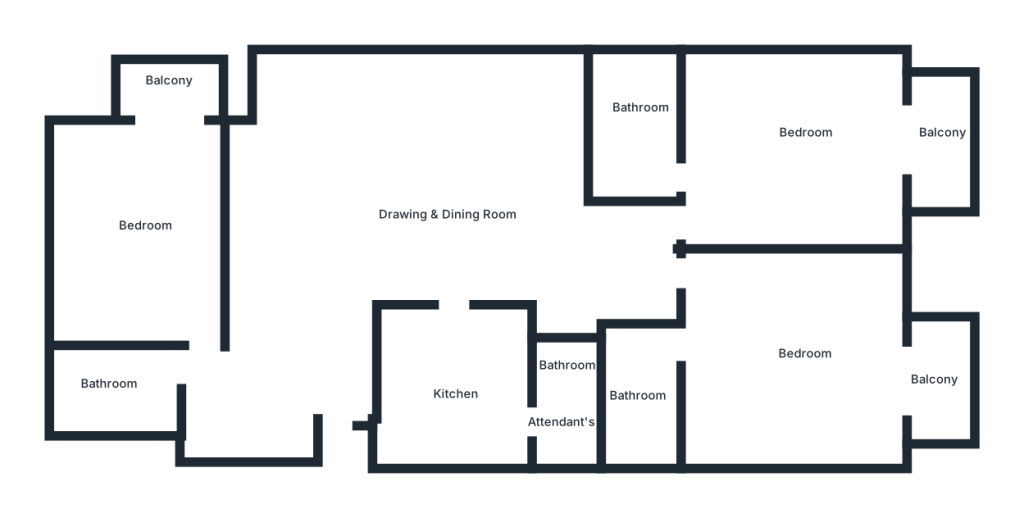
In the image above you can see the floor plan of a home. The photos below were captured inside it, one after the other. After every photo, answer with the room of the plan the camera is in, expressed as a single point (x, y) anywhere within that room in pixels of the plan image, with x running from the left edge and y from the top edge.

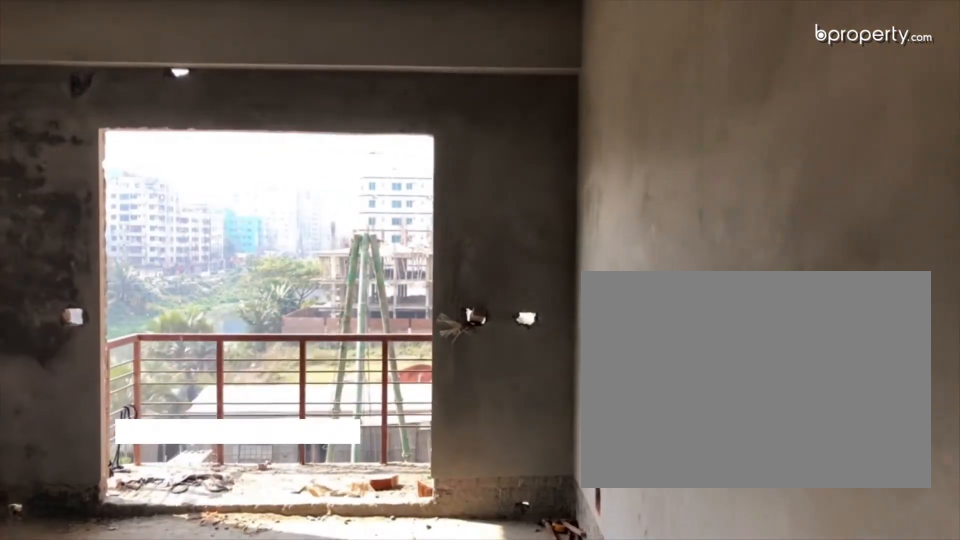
(748, 205)
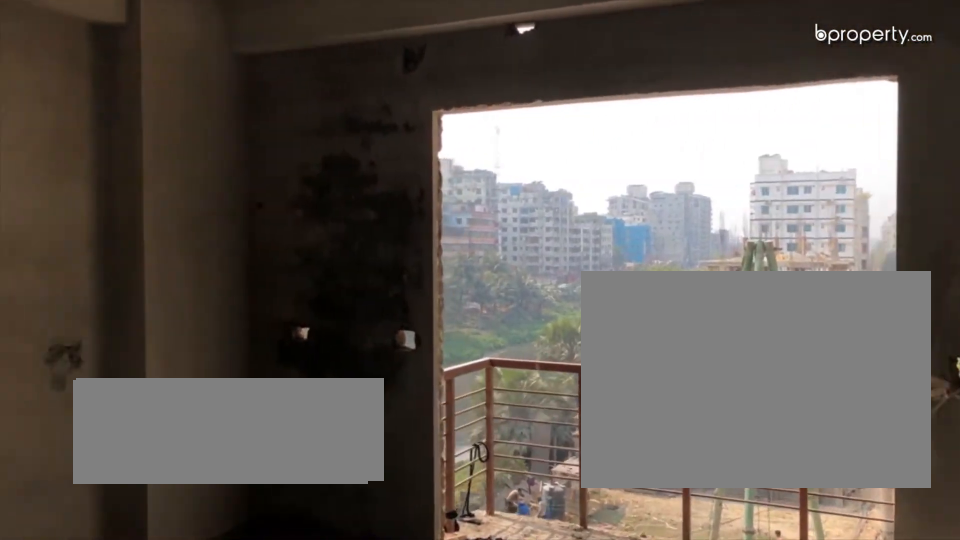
(798, 151)
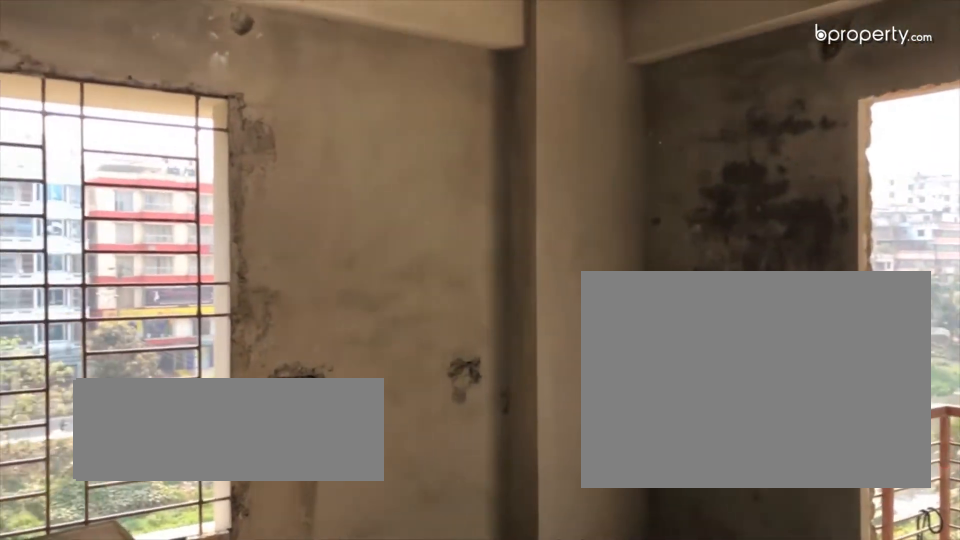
(798, 151)
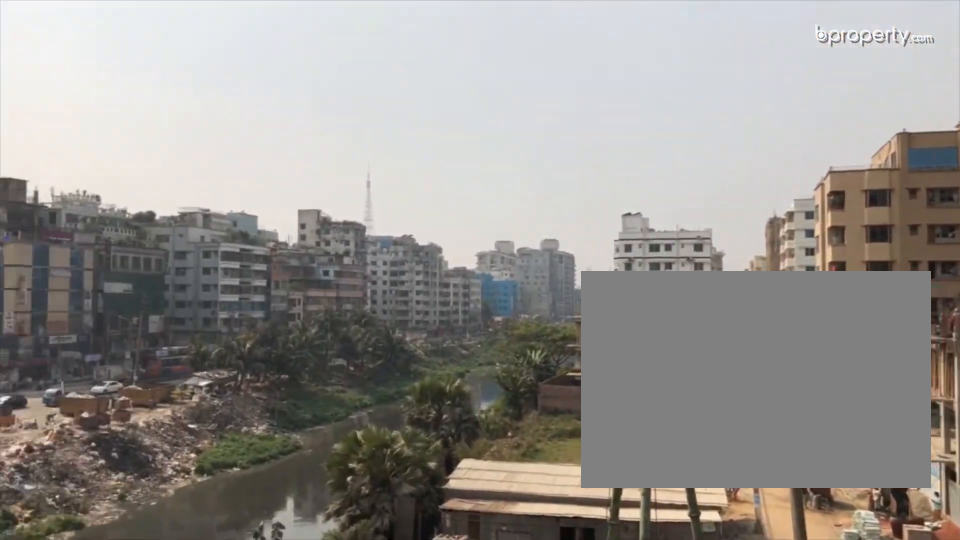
(940, 145)
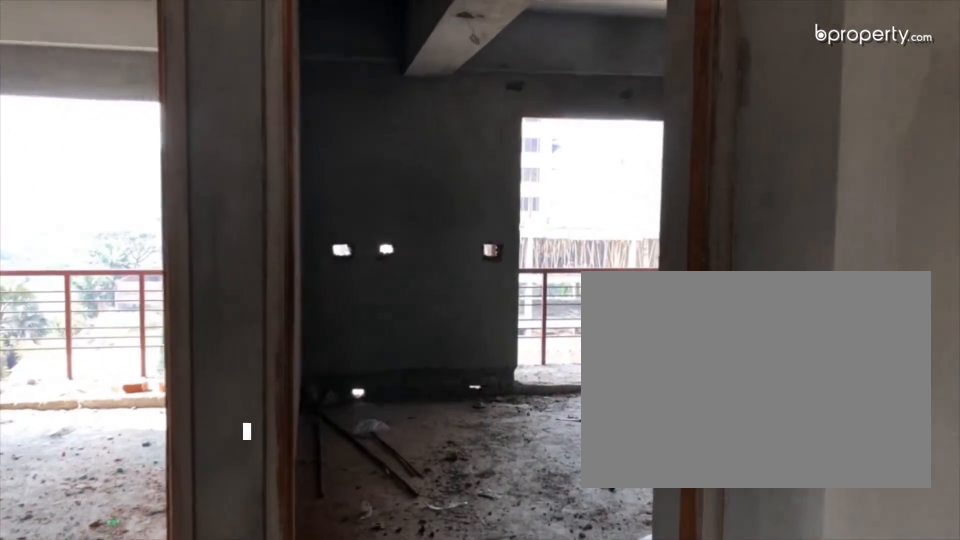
(688, 278)
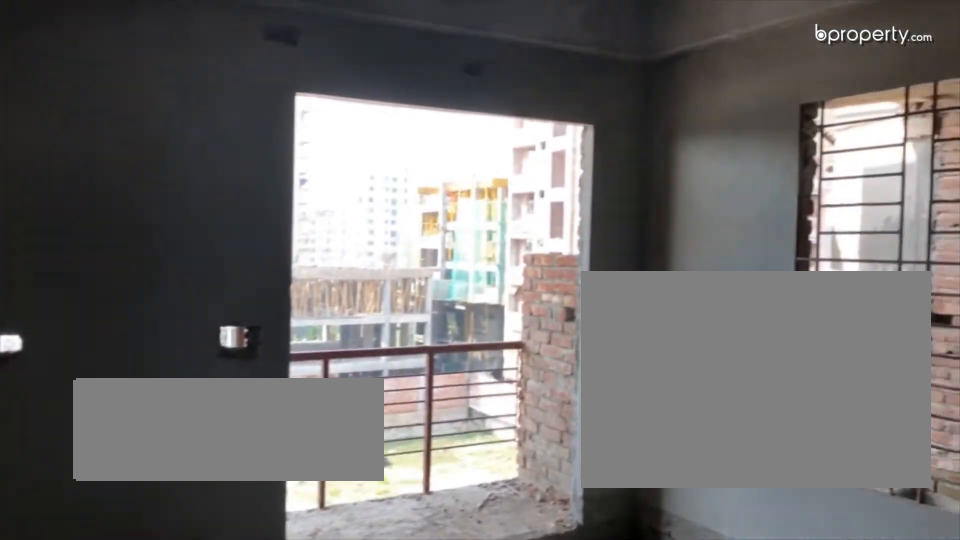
(784, 334)
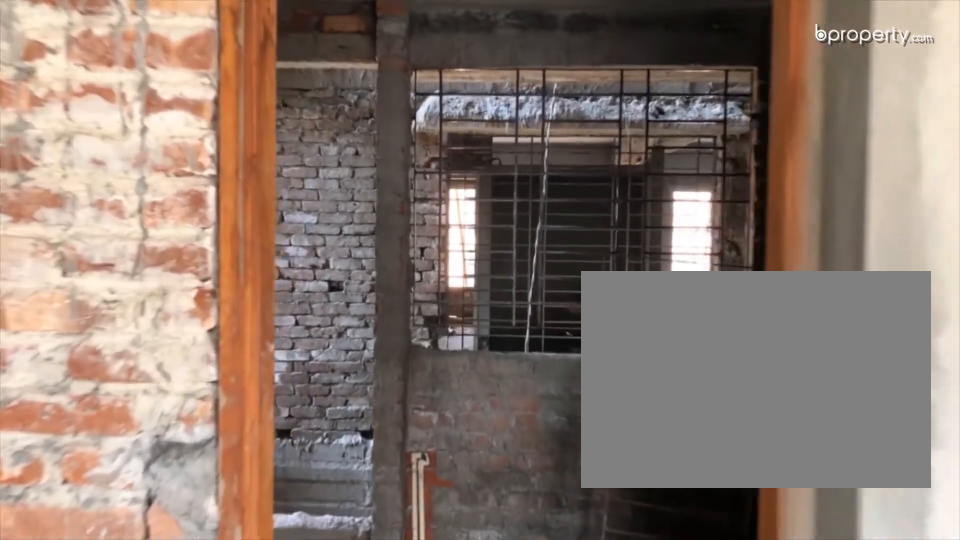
(455, 372)
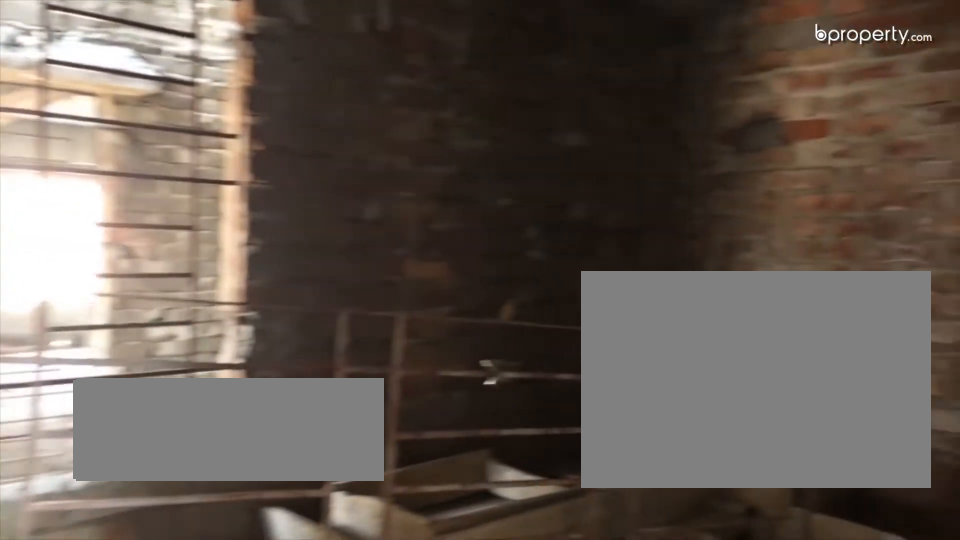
(455, 372)
